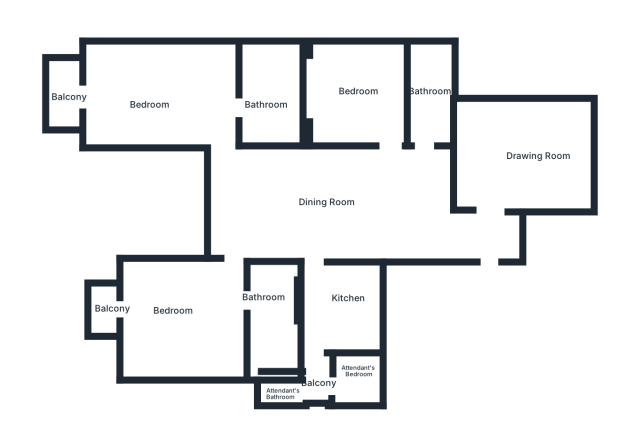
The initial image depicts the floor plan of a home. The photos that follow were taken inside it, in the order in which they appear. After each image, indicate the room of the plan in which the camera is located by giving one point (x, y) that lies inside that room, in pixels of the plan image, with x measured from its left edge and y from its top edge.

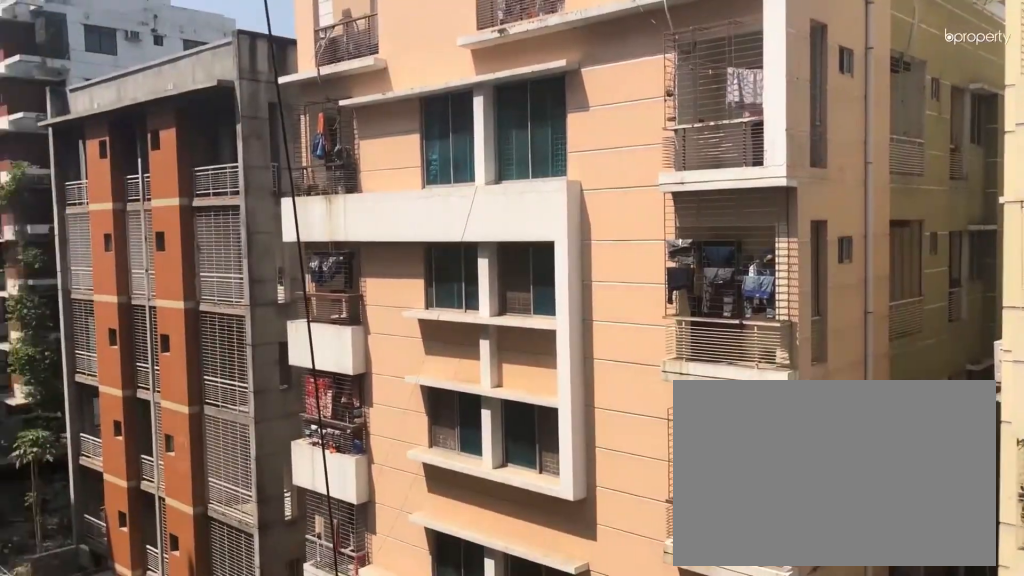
(108, 313)
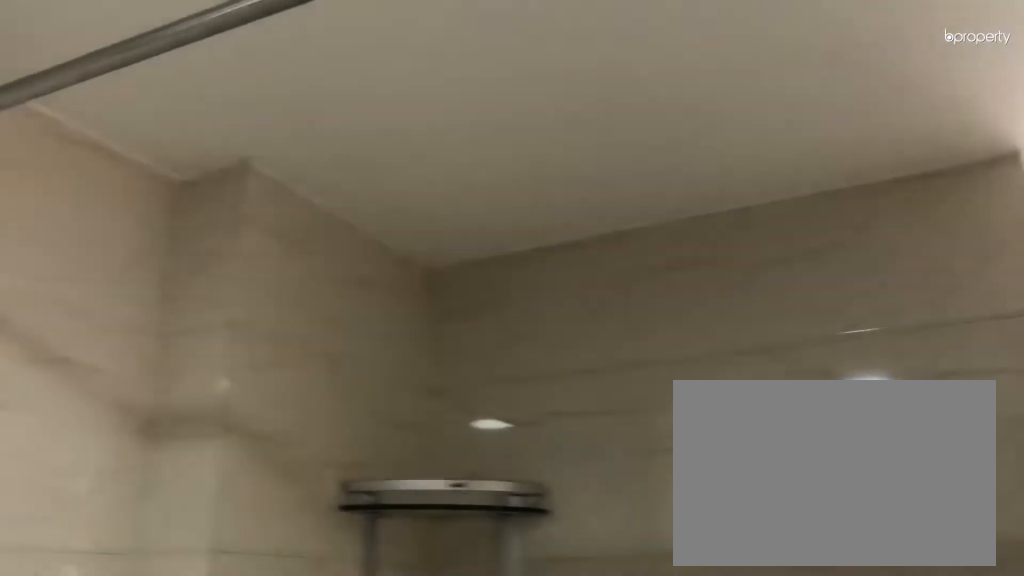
(275, 305)
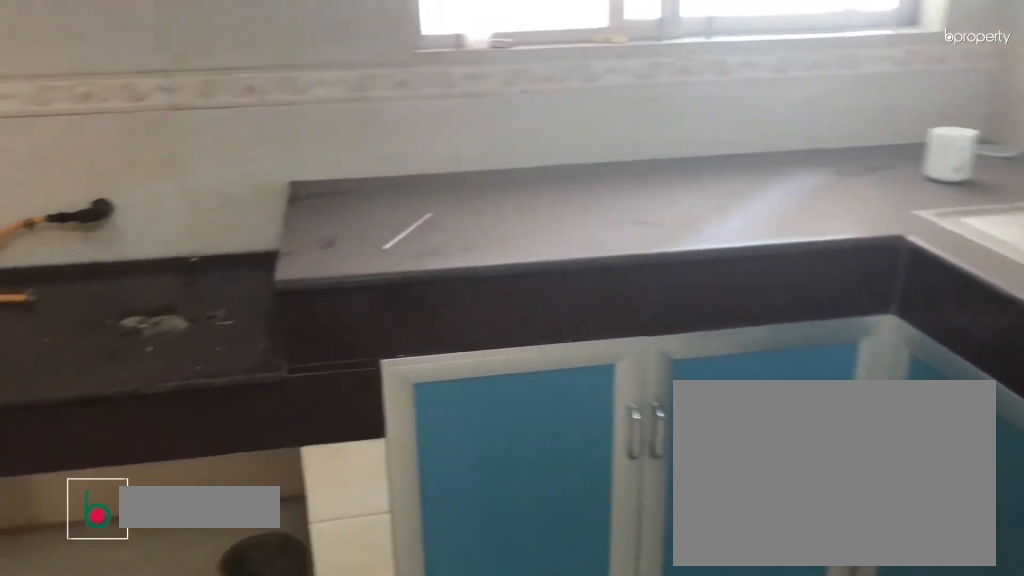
(345, 299)
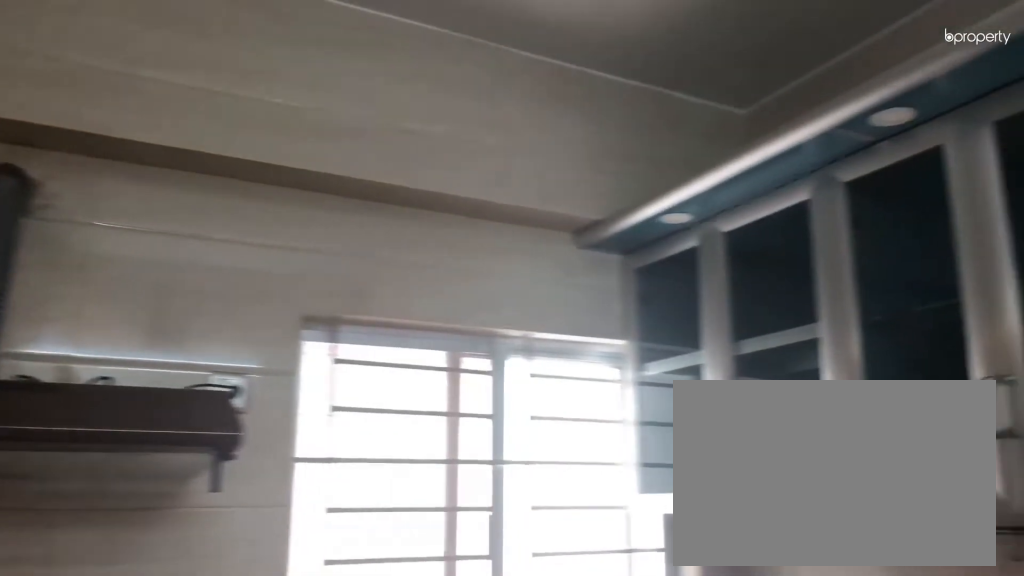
(345, 299)
